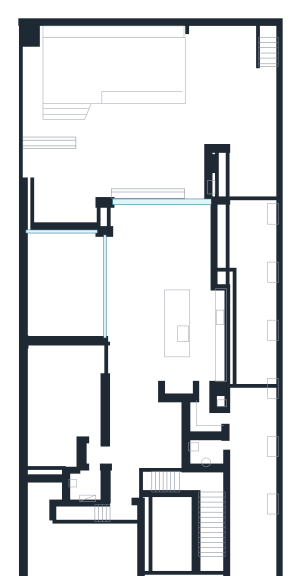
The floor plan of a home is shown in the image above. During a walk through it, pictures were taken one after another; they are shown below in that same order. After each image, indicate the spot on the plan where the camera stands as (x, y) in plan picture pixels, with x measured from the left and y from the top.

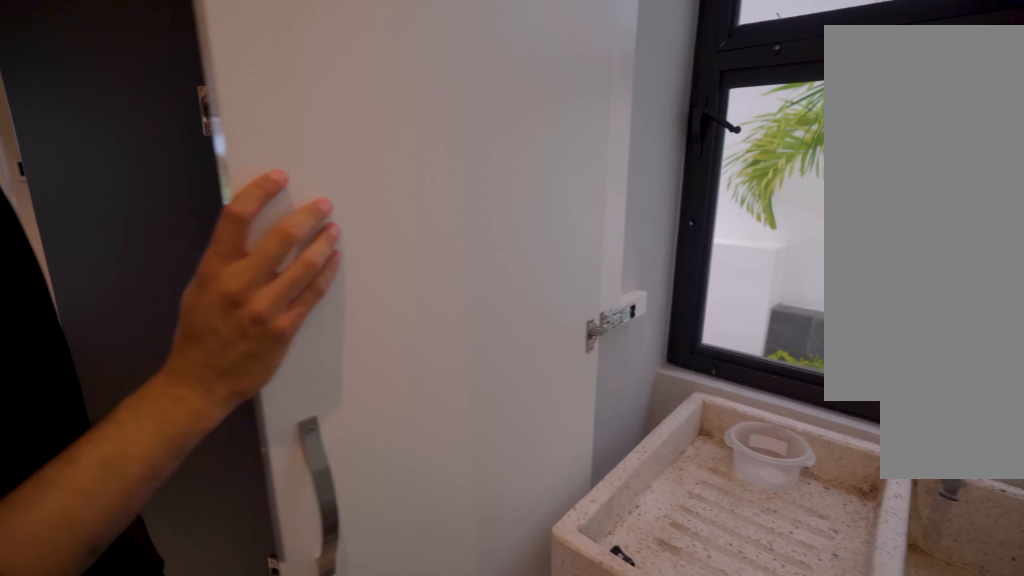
(205, 405)
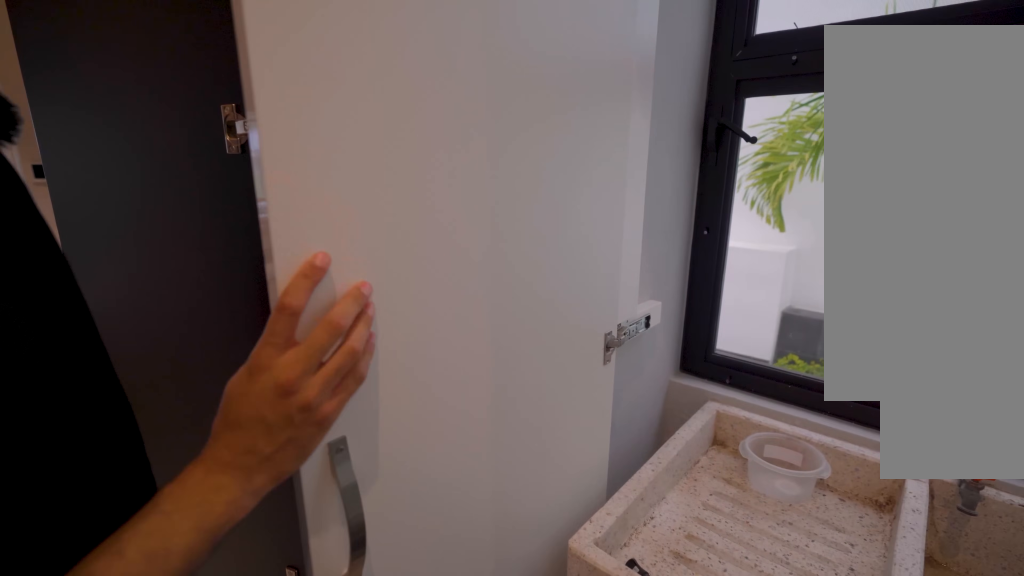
(205, 405)
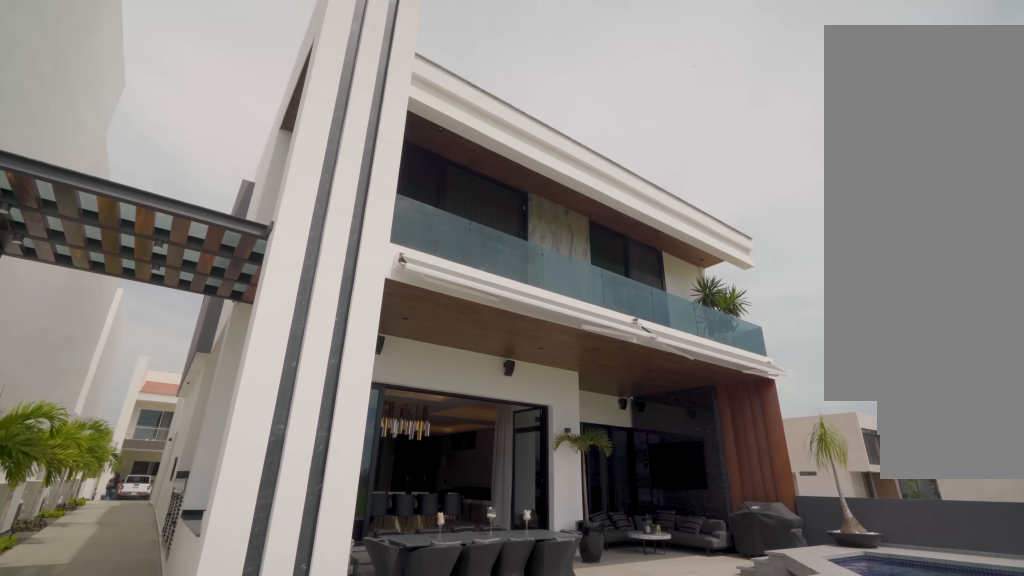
(238, 75)
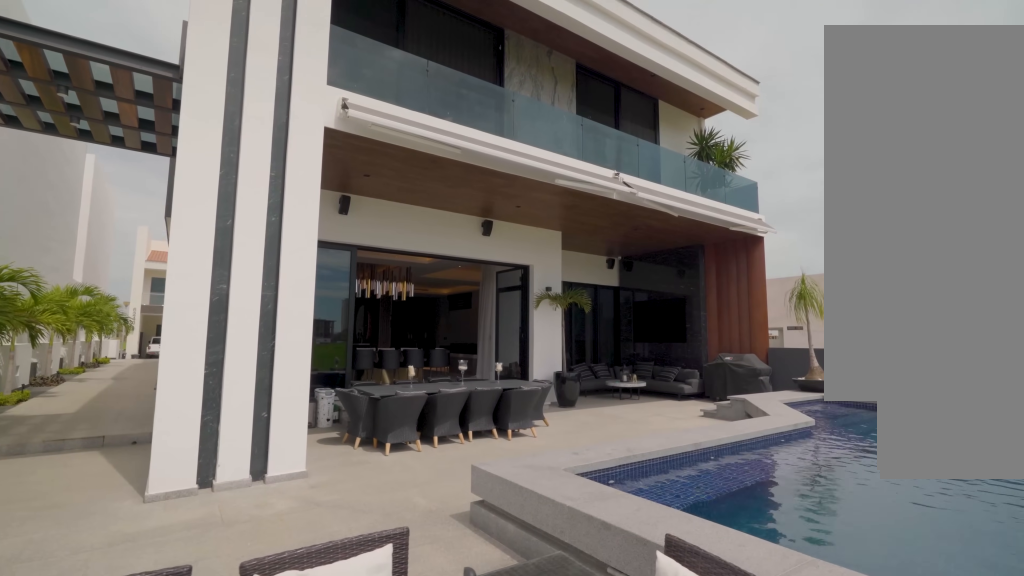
(218, 75)
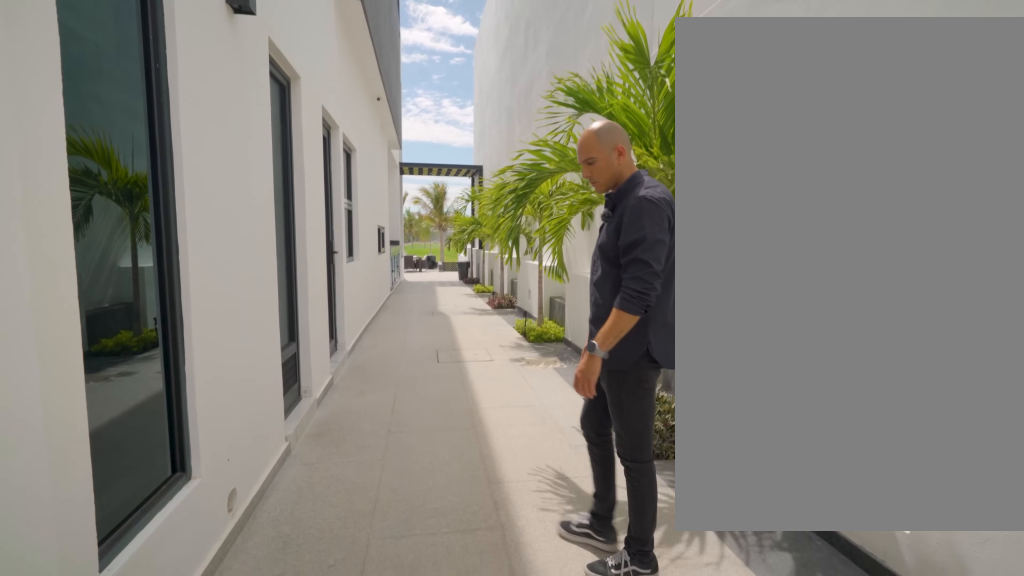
(249, 527)
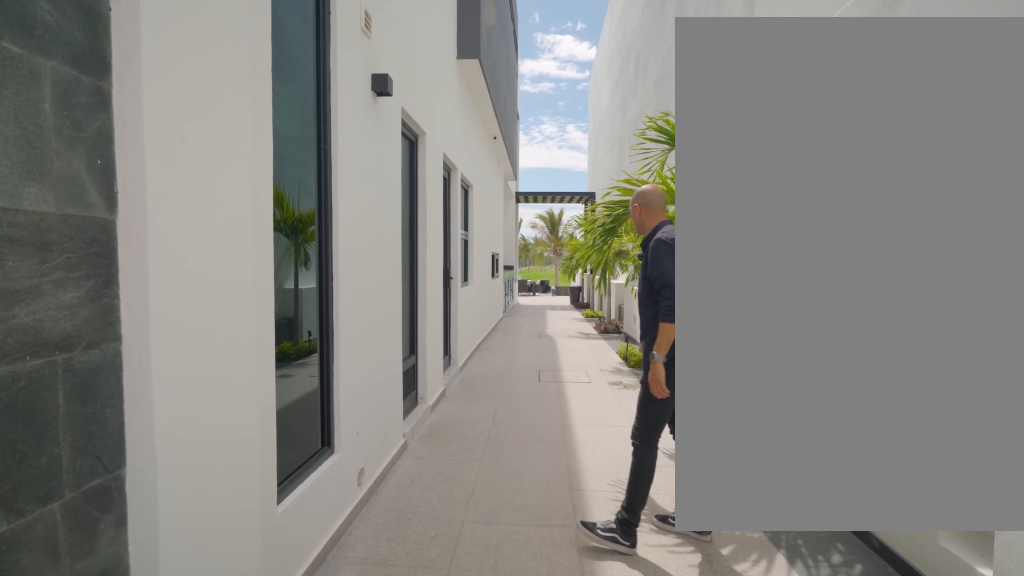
(249, 527)
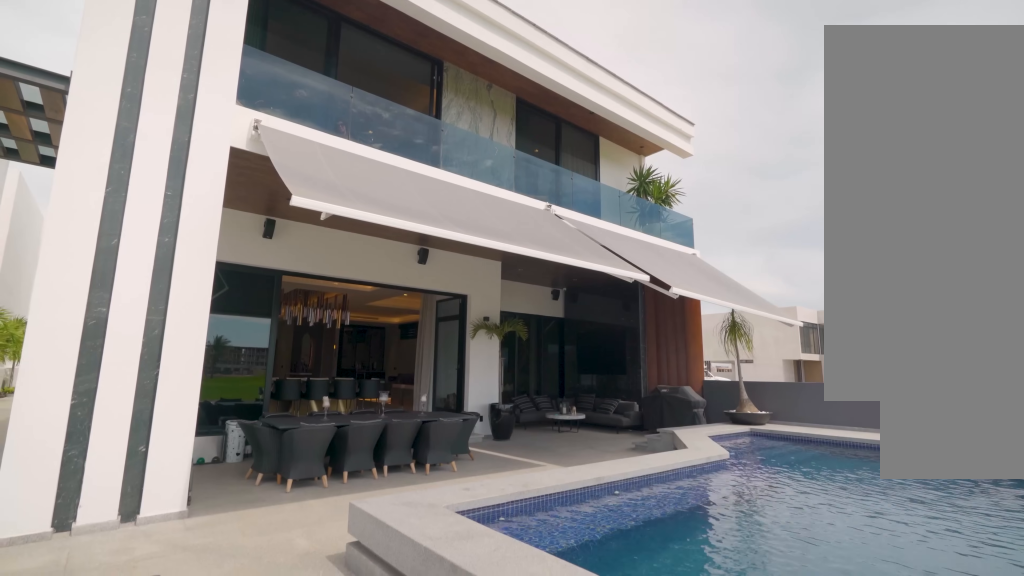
(209, 97)
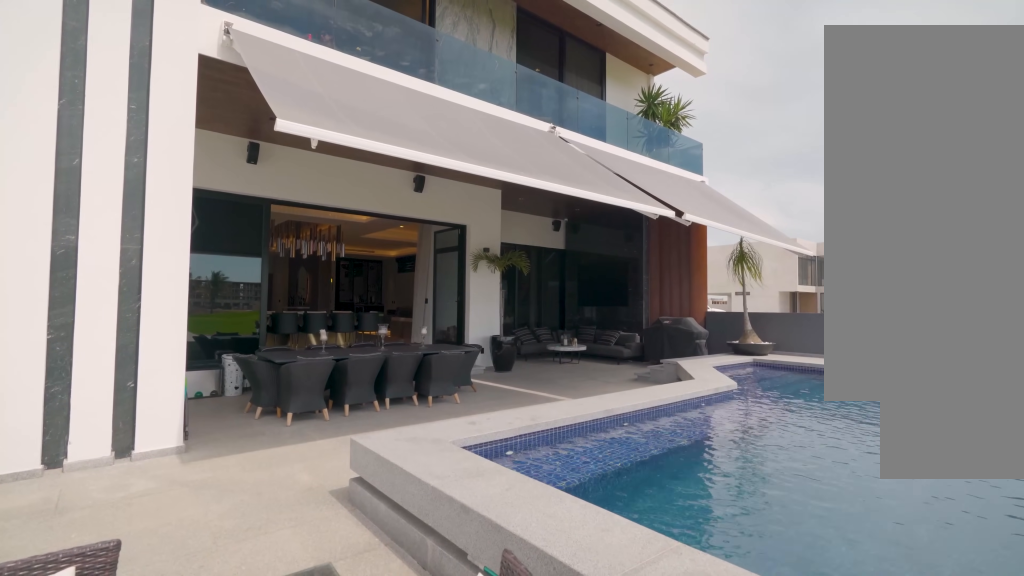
(209, 98)
